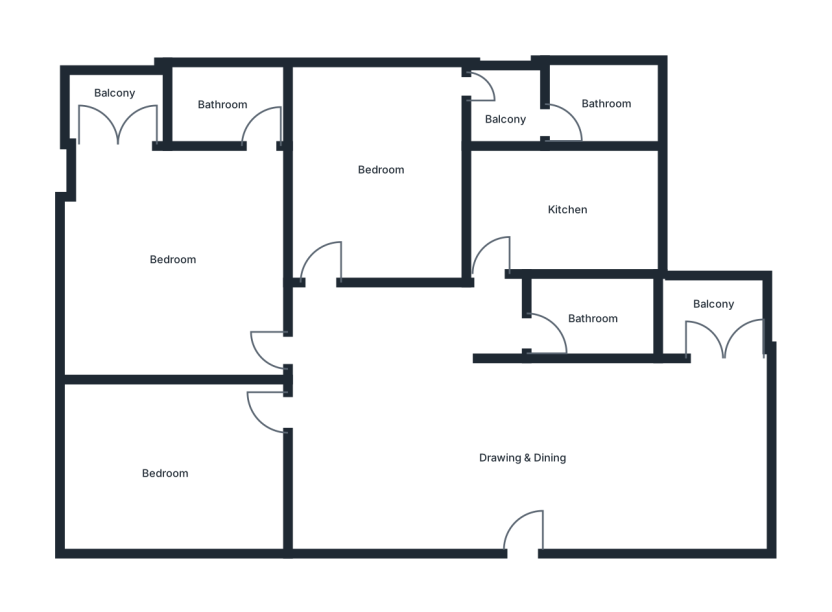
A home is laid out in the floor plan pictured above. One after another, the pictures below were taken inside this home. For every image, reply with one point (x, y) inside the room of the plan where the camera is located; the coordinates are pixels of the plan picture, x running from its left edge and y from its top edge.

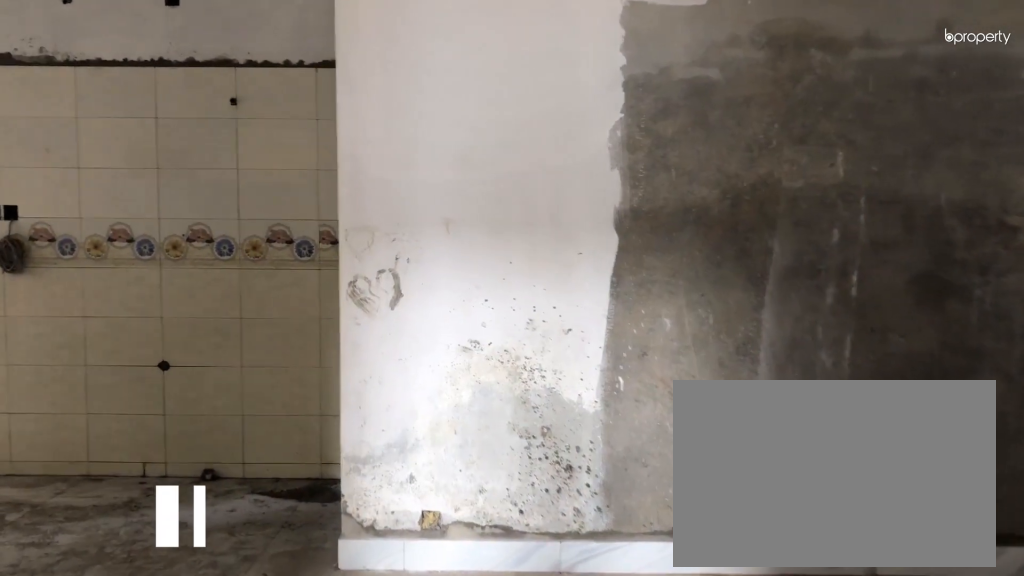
(507, 464)
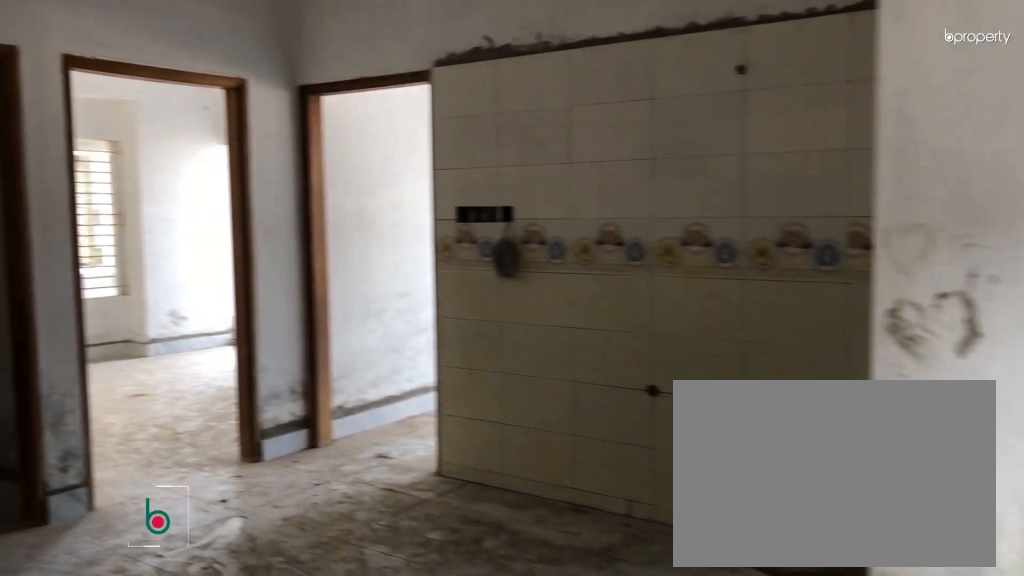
(507, 464)
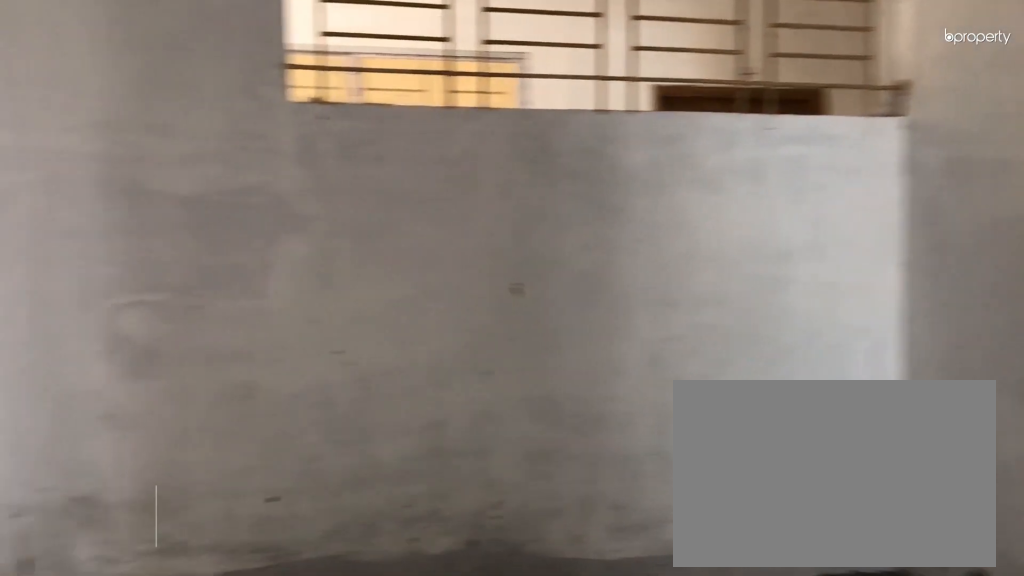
(383, 437)
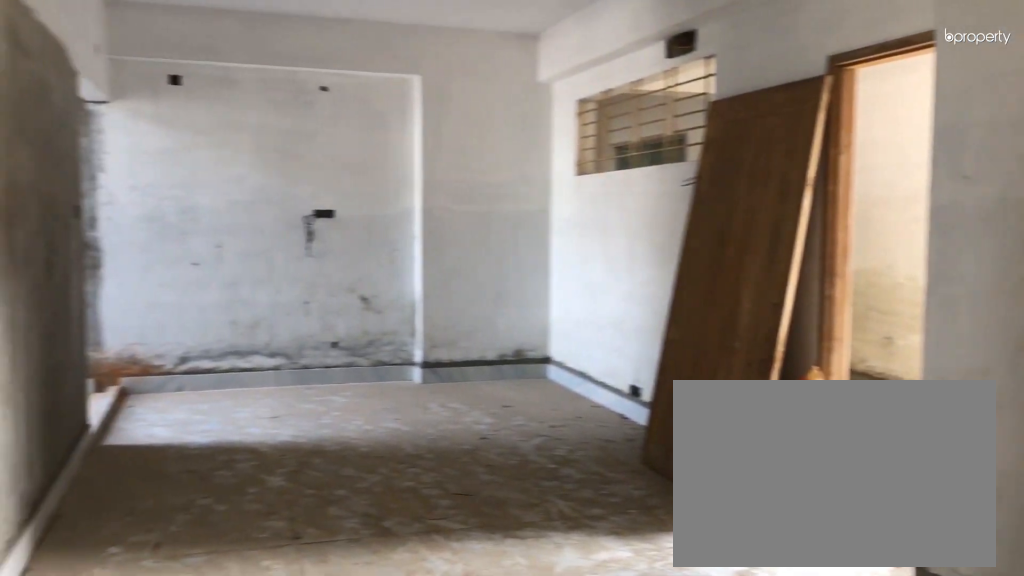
(383, 437)
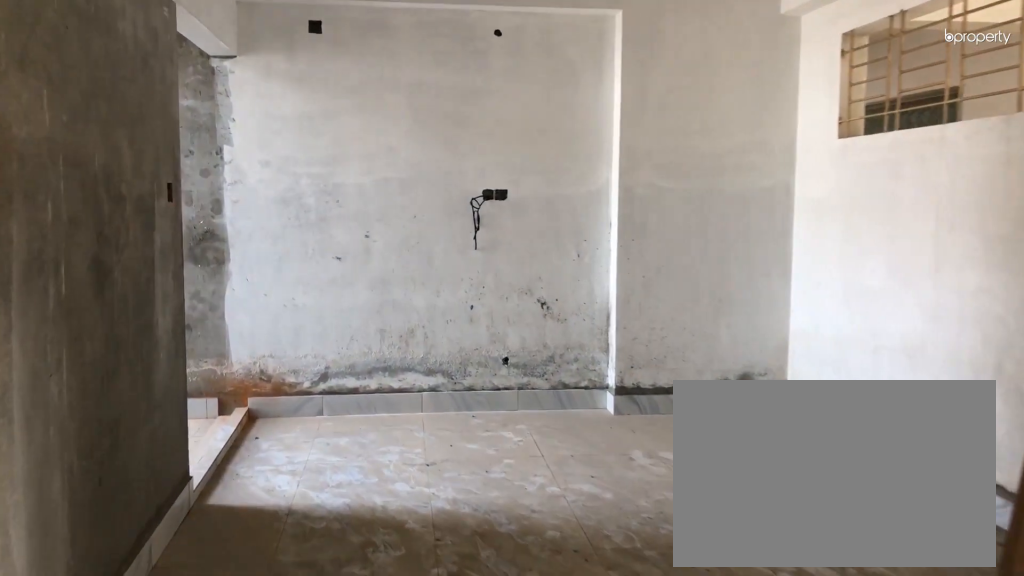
(518, 443)
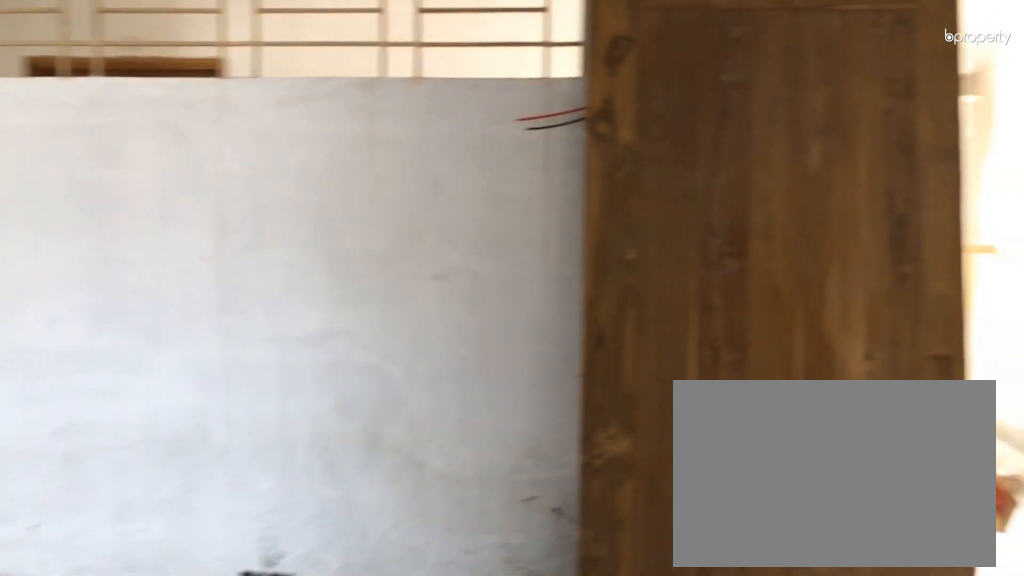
(617, 450)
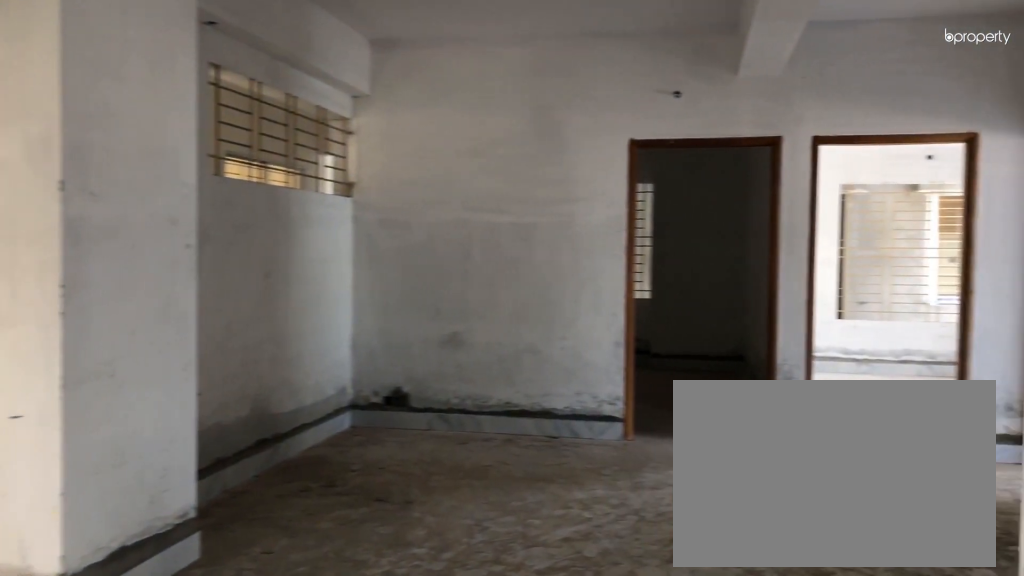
(520, 447)
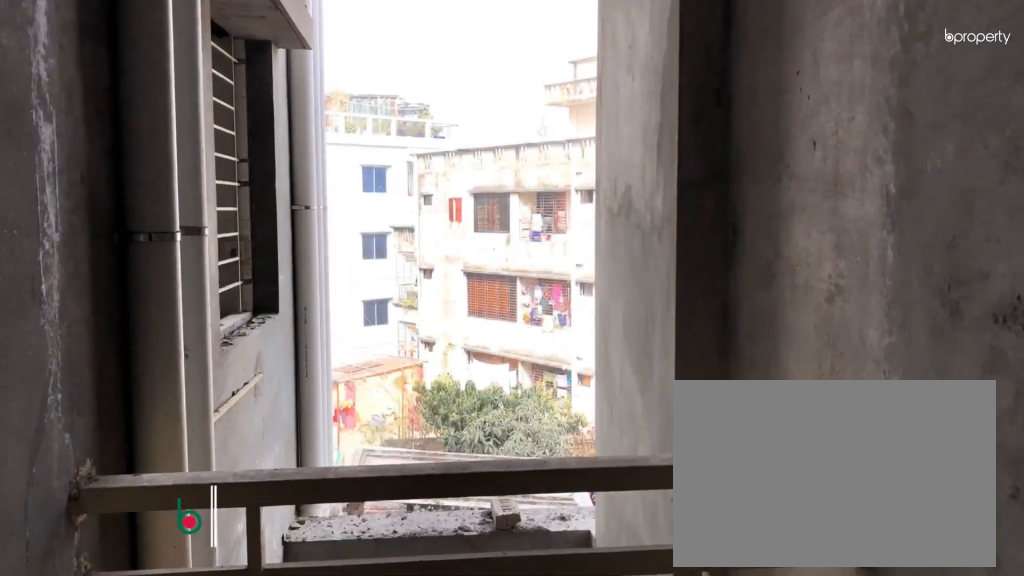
(709, 314)
